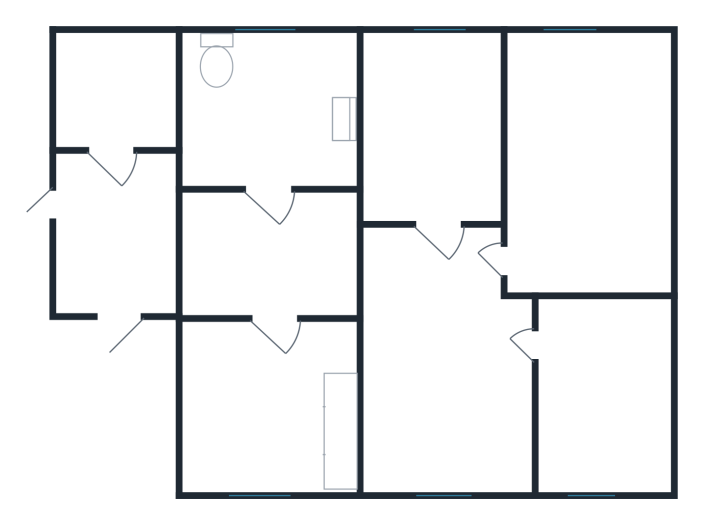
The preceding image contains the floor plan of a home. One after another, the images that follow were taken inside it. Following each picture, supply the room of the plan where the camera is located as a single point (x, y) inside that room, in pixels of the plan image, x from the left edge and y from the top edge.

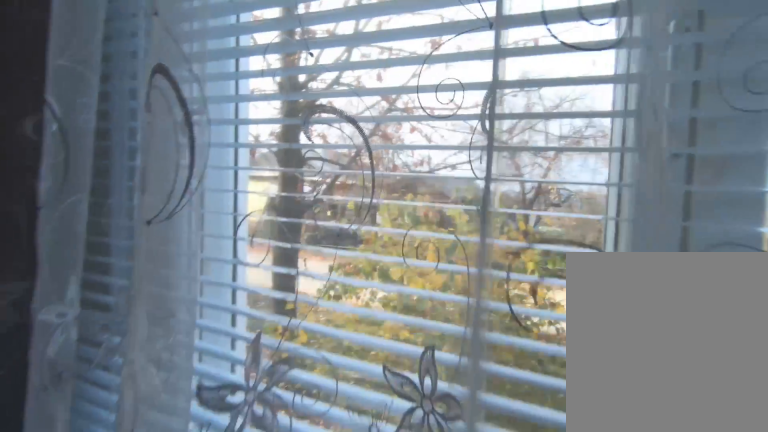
(442, 473)
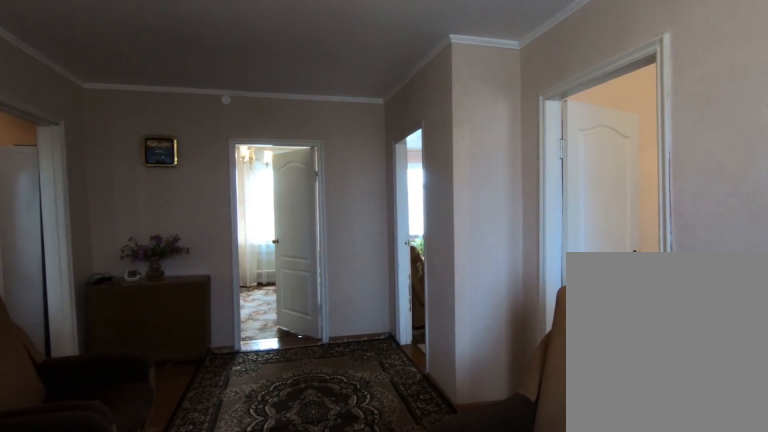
(442, 473)
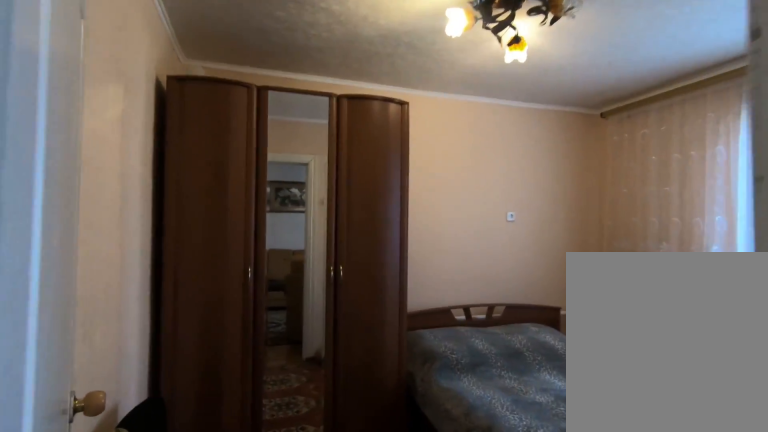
(517, 372)
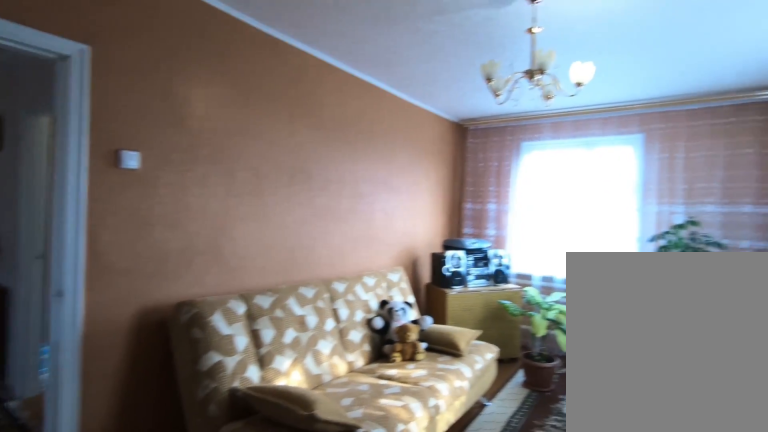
(534, 269)
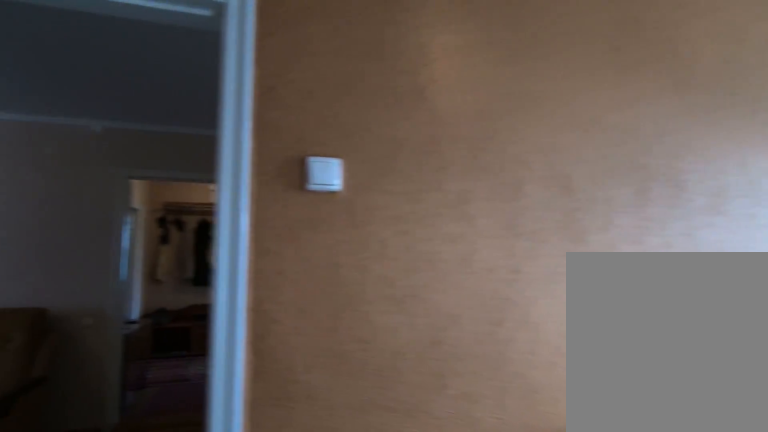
(534, 269)
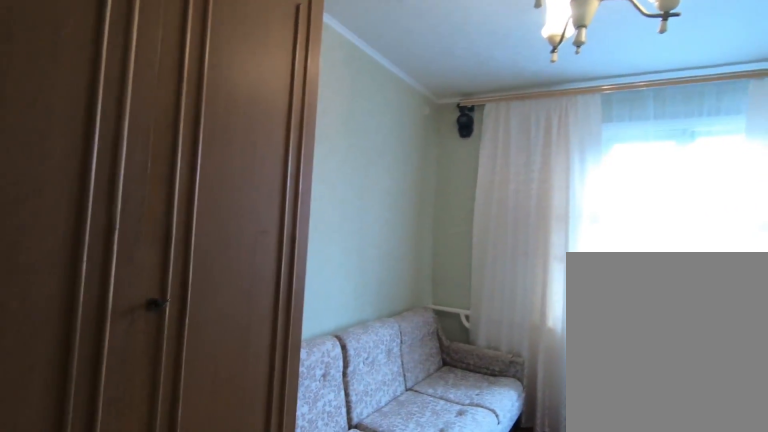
(439, 199)
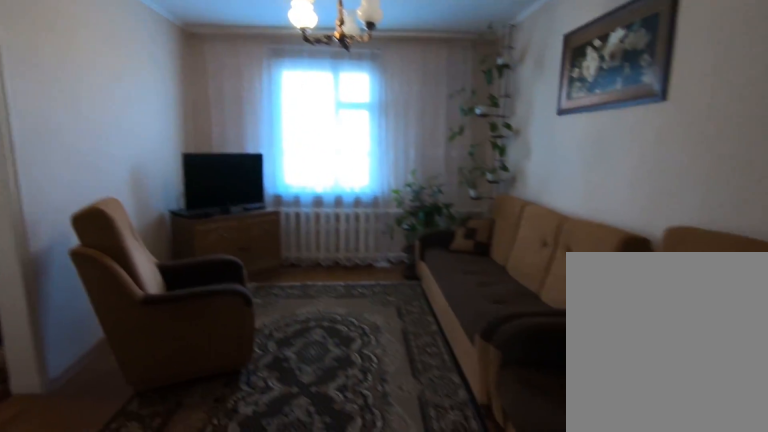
(439, 293)
